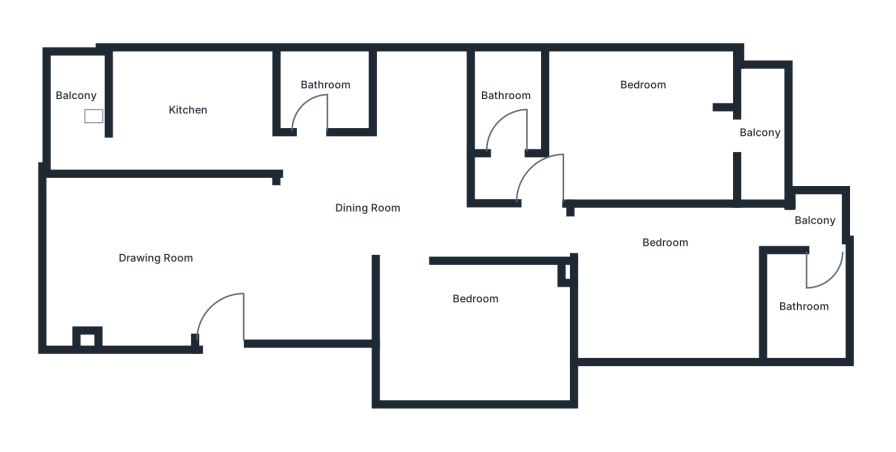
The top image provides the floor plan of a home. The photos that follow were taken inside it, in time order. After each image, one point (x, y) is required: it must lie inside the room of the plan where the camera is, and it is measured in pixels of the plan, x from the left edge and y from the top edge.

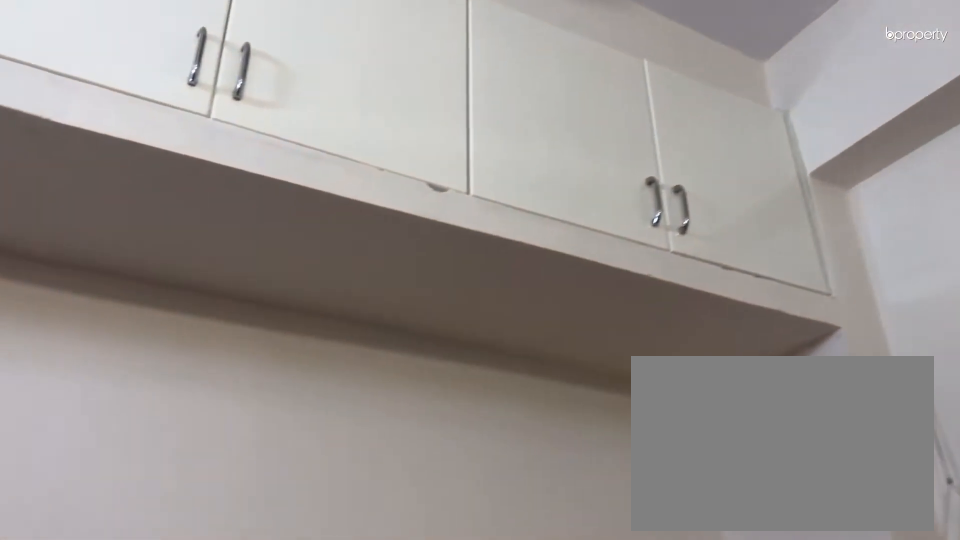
(478, 334)
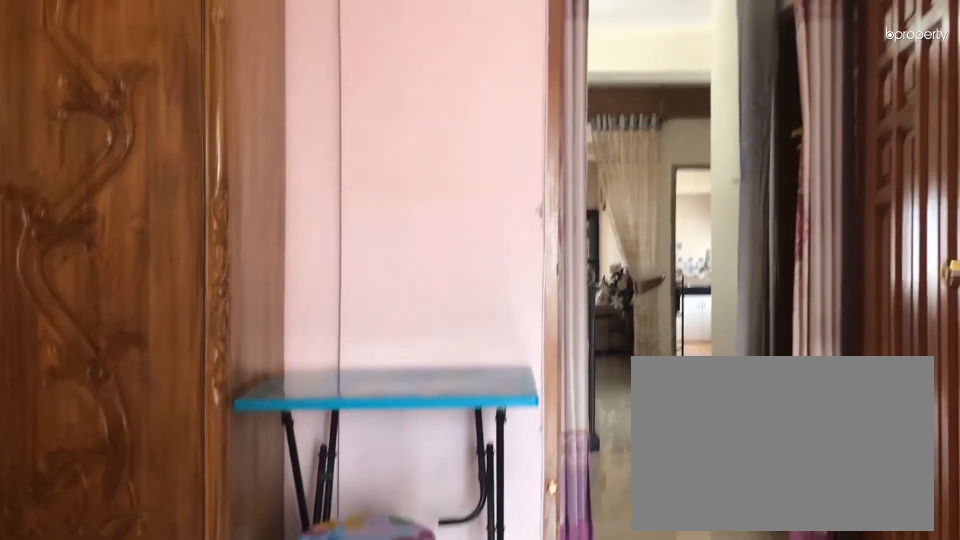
(665, 288)
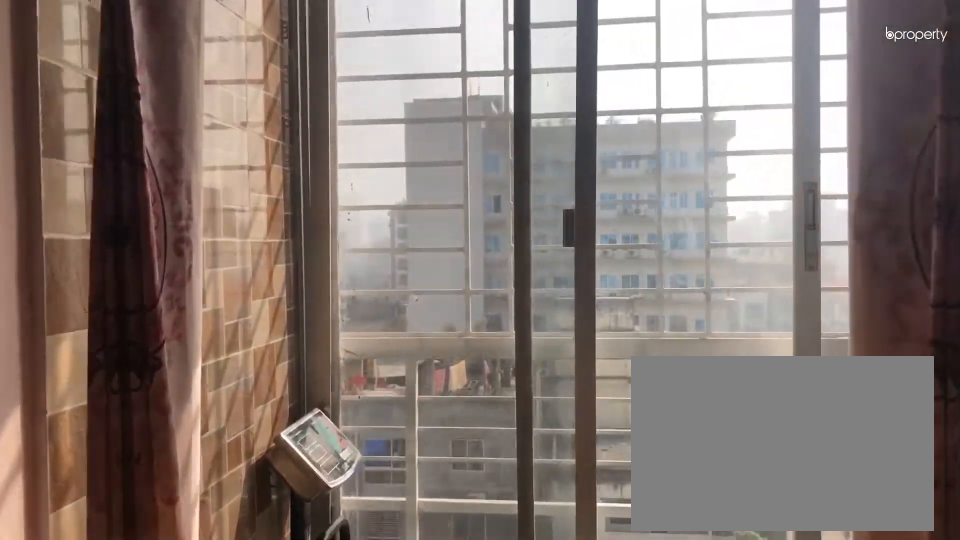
(819, 223)
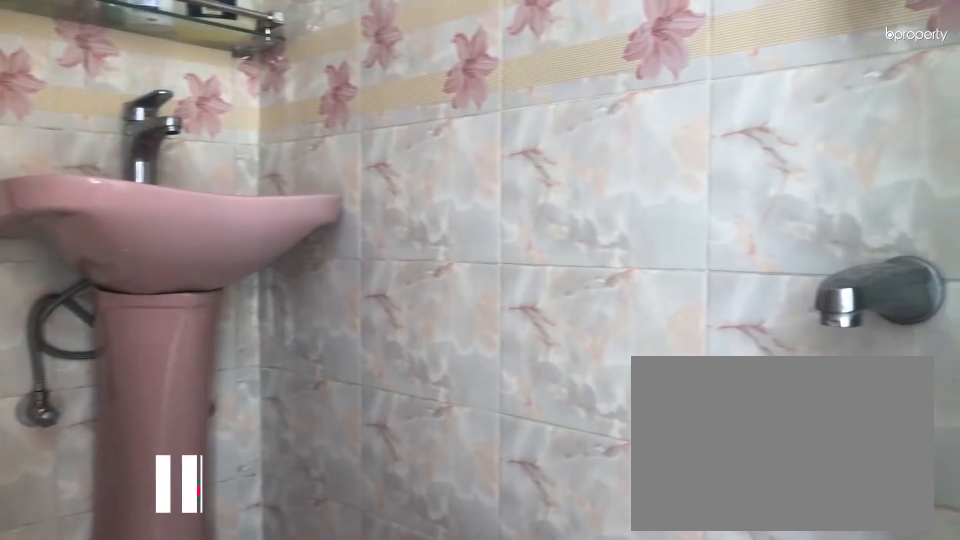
(803, 308)
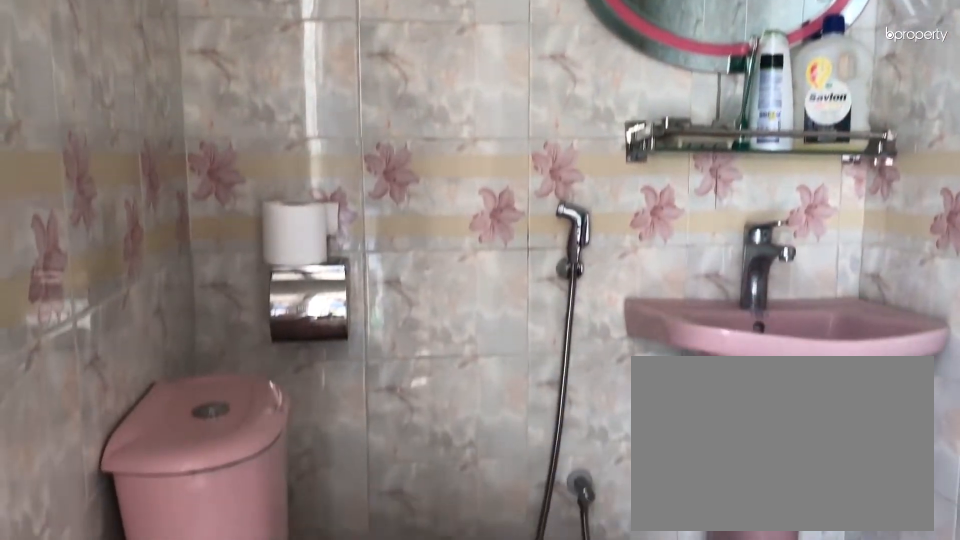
(804, 308)
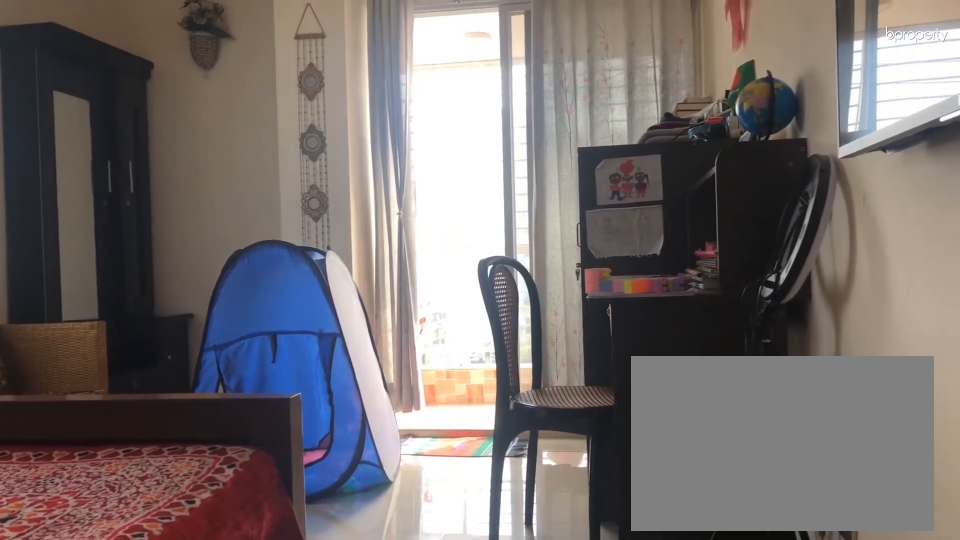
(642, 137)
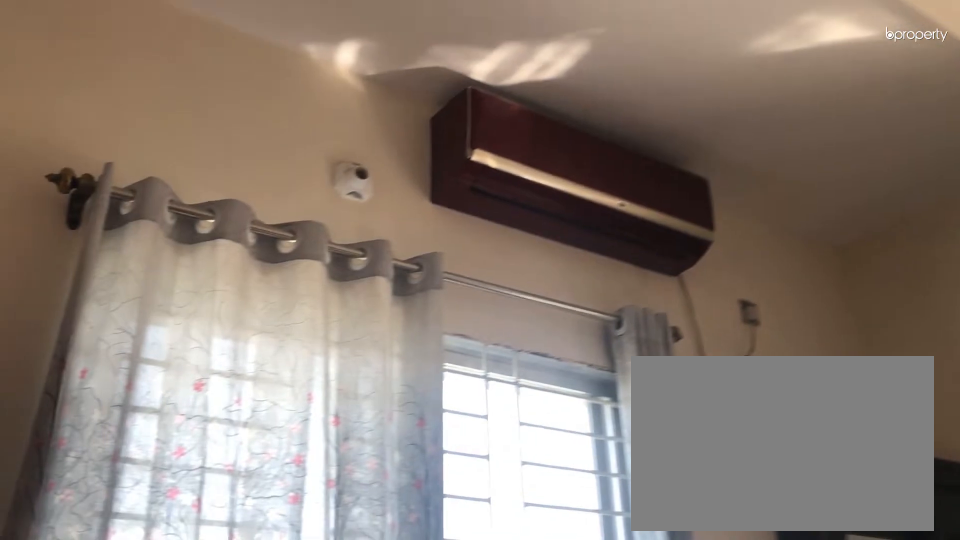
(642, 137)
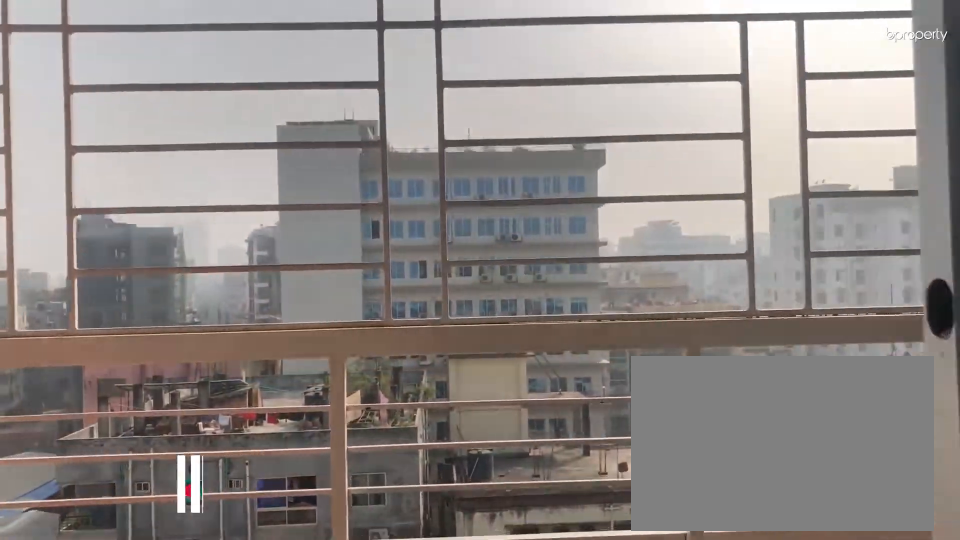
(760, 134)
